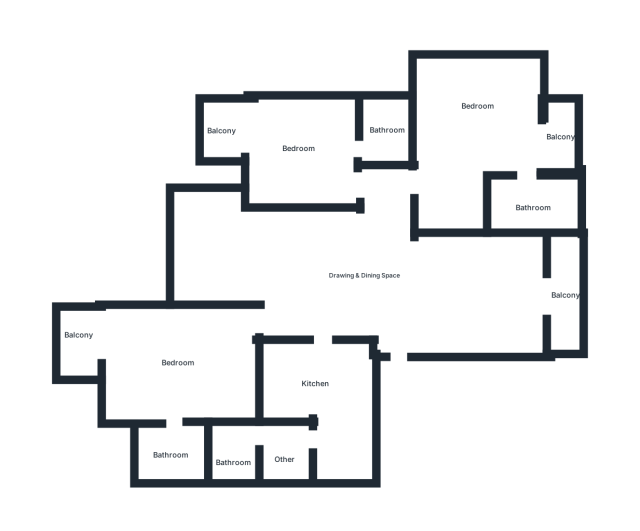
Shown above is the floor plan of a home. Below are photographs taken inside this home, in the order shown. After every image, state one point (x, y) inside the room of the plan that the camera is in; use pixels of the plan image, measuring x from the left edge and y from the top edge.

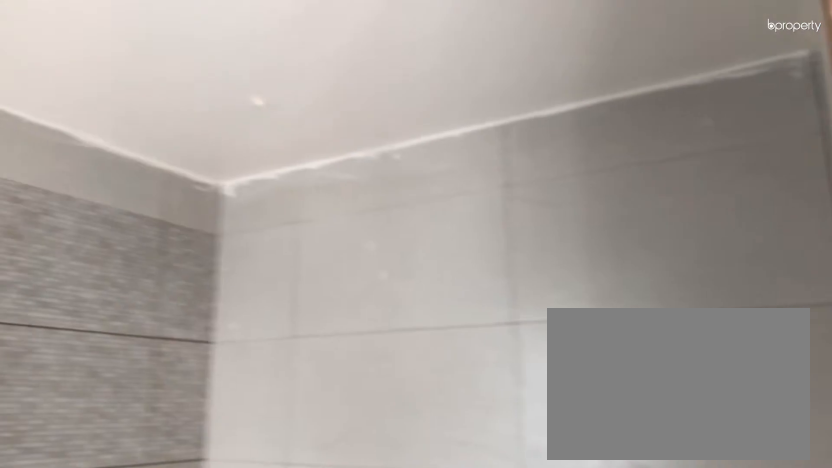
(541, 207)
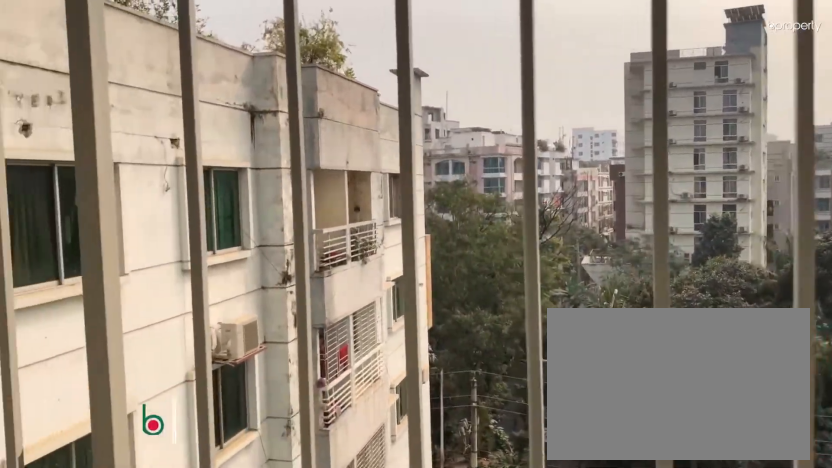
(561, 137)
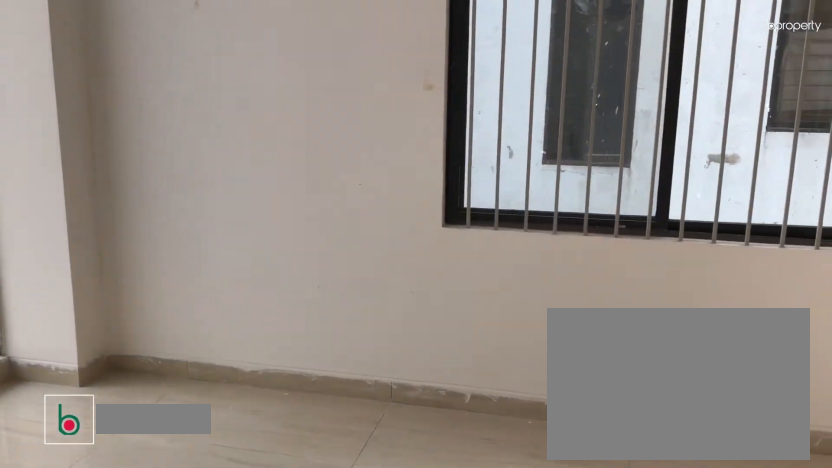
(275, 151)
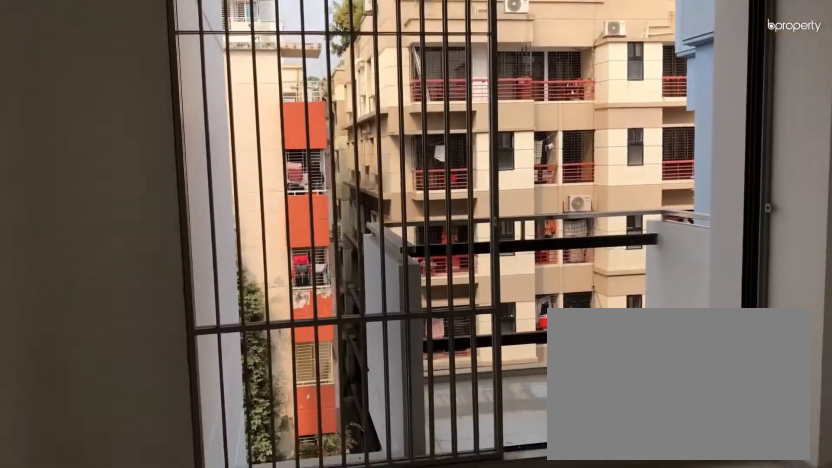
(275, 151)
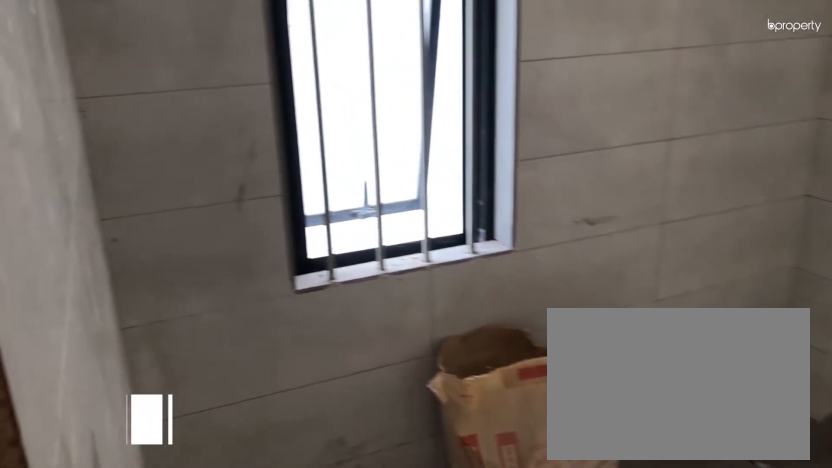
(387, 134)
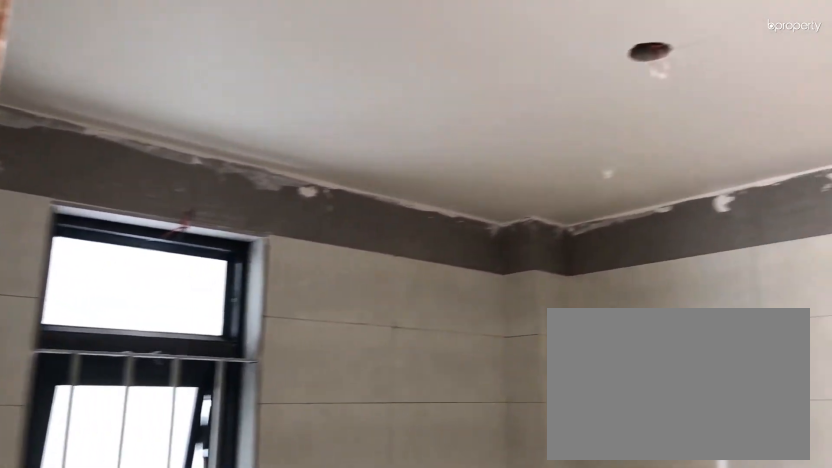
(387, 134)
